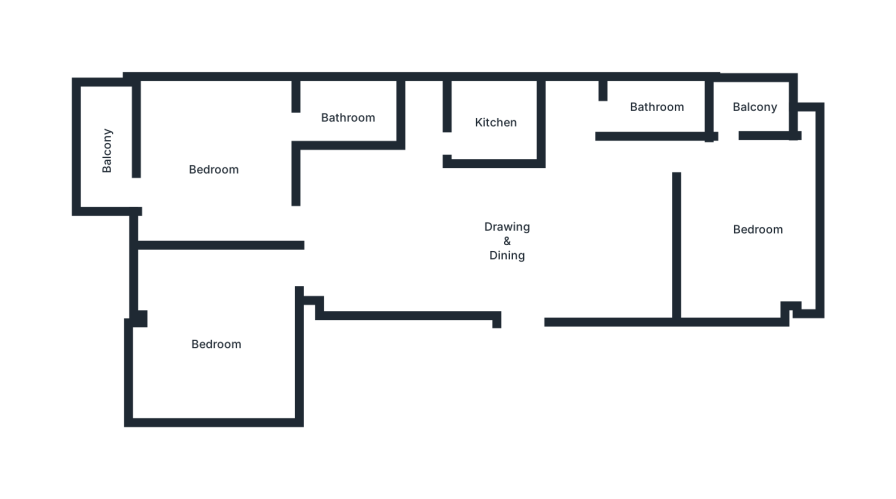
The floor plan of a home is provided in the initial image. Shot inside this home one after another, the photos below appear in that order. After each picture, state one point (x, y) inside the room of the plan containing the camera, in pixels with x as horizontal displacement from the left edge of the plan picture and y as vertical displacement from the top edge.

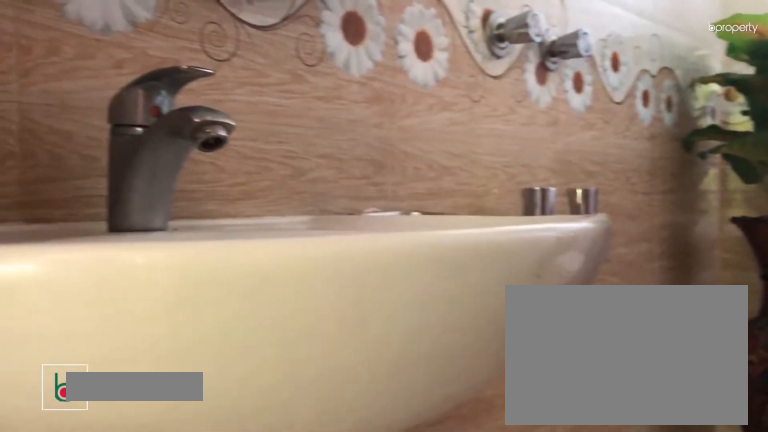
(359, 115)
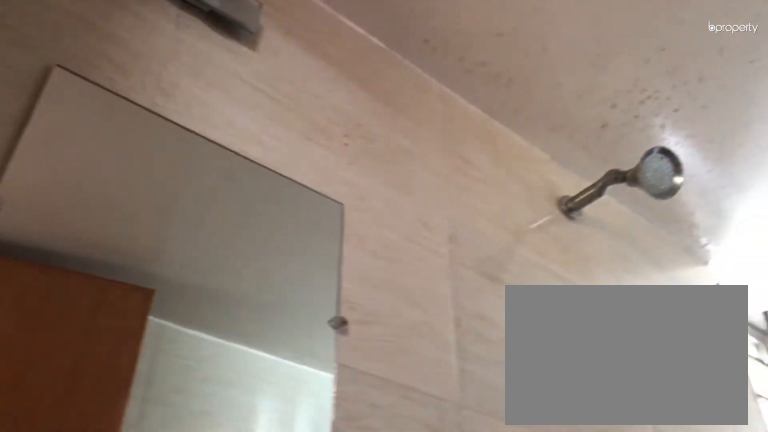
(359, 115)
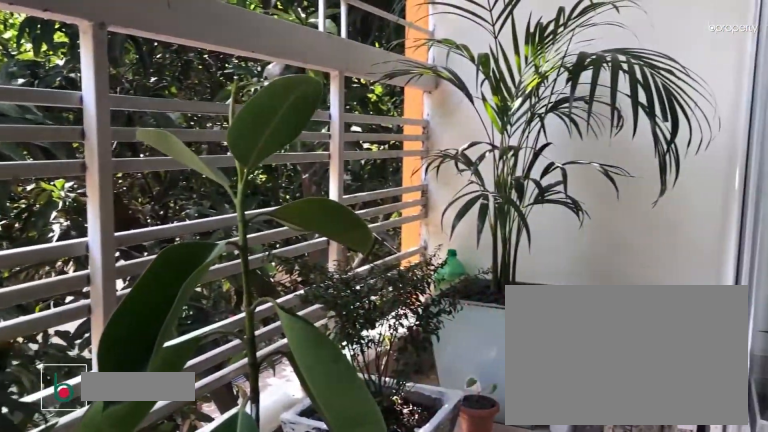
(112, 149)
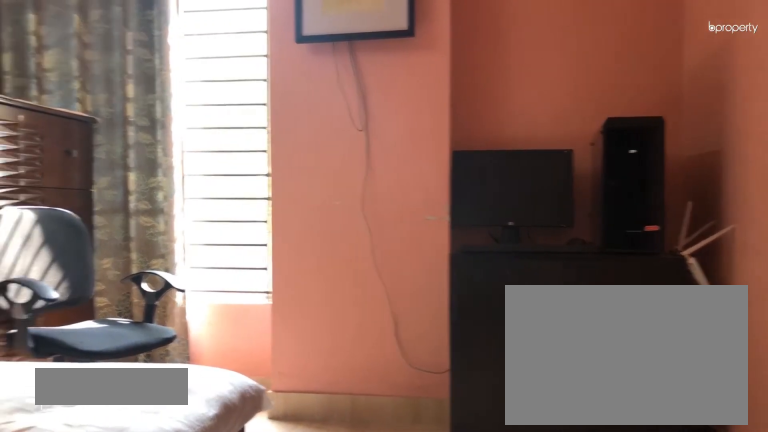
(213, 342)
